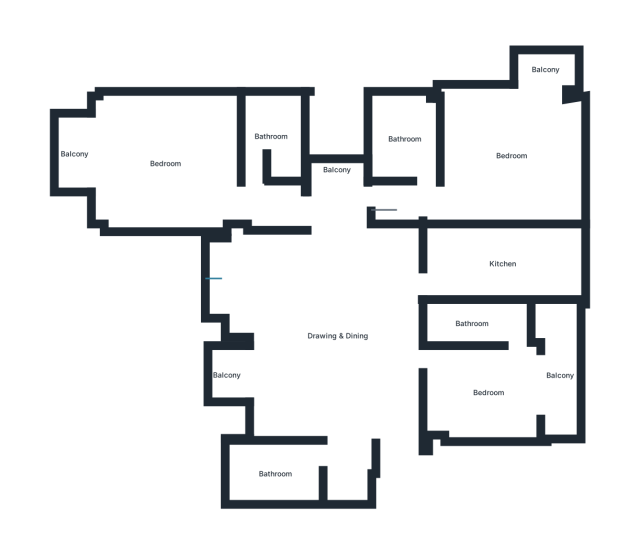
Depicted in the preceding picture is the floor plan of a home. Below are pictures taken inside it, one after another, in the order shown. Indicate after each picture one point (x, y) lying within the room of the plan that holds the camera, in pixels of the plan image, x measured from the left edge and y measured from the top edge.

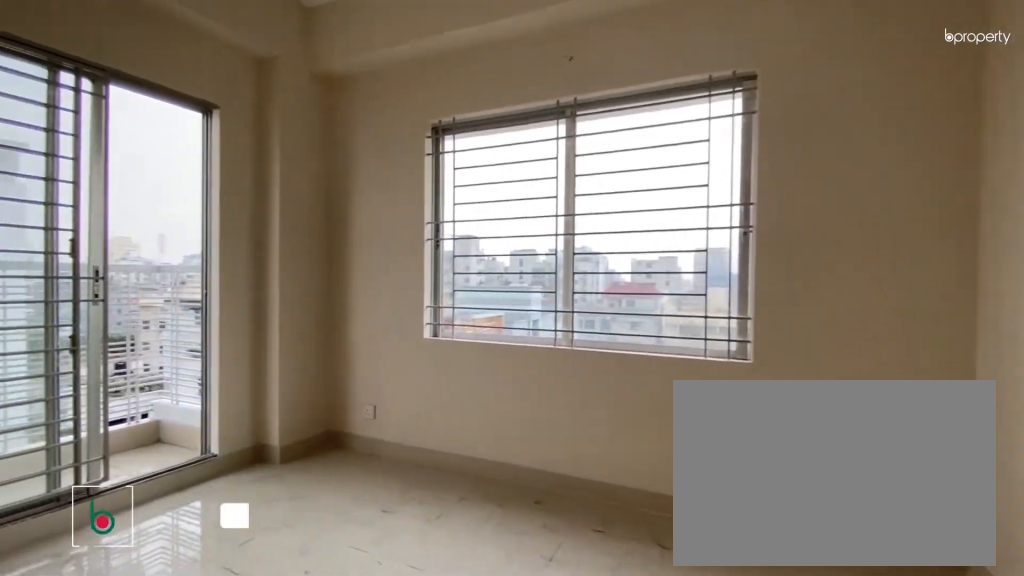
(507, 160)
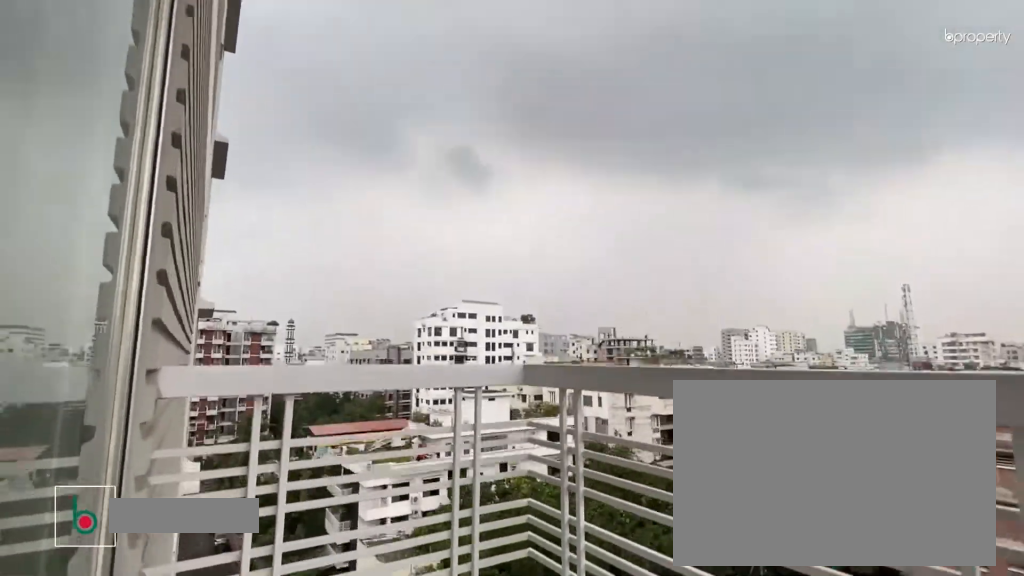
(542, 74)
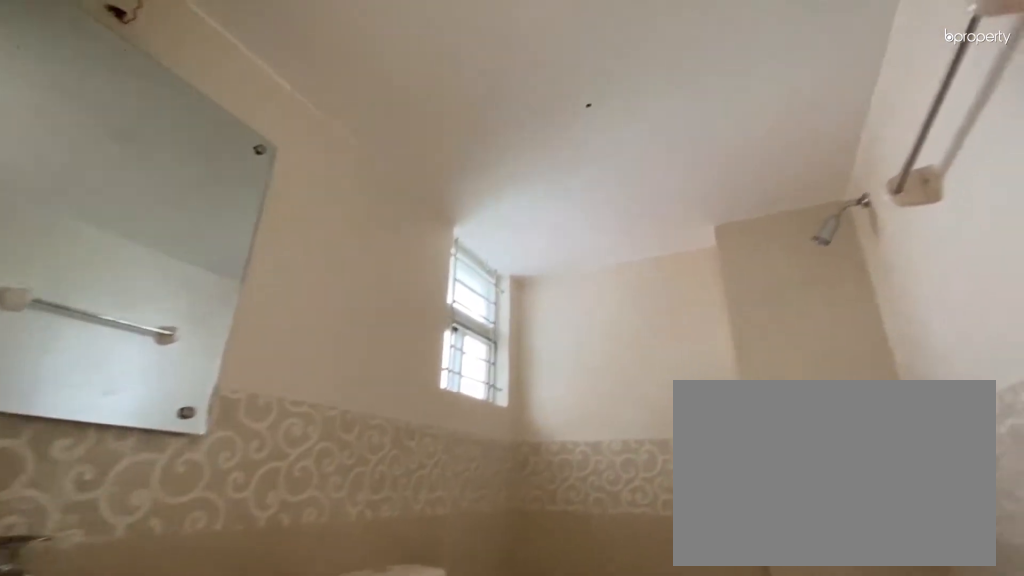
(405, 139)
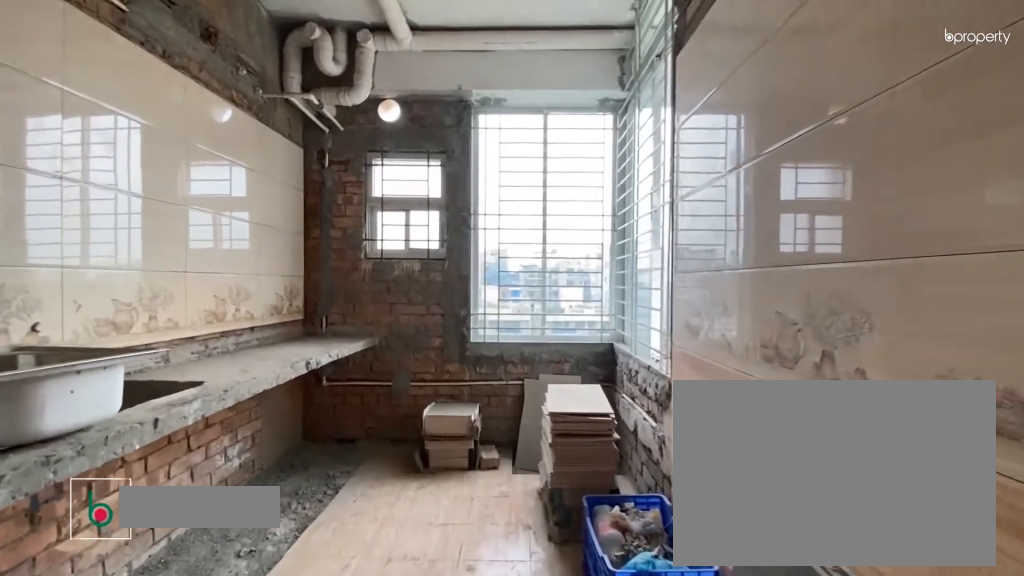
(502, 265)
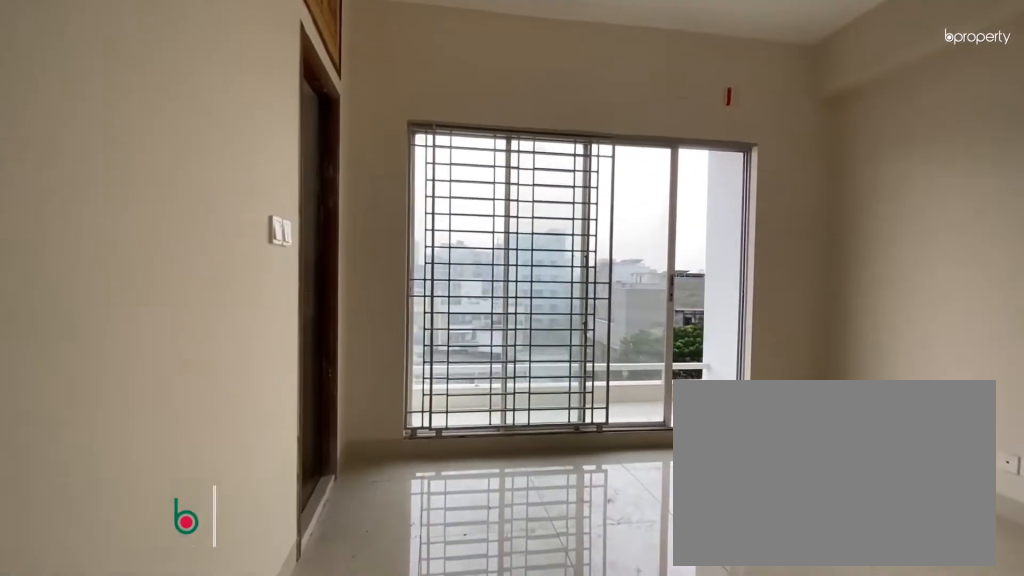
(489, 393)
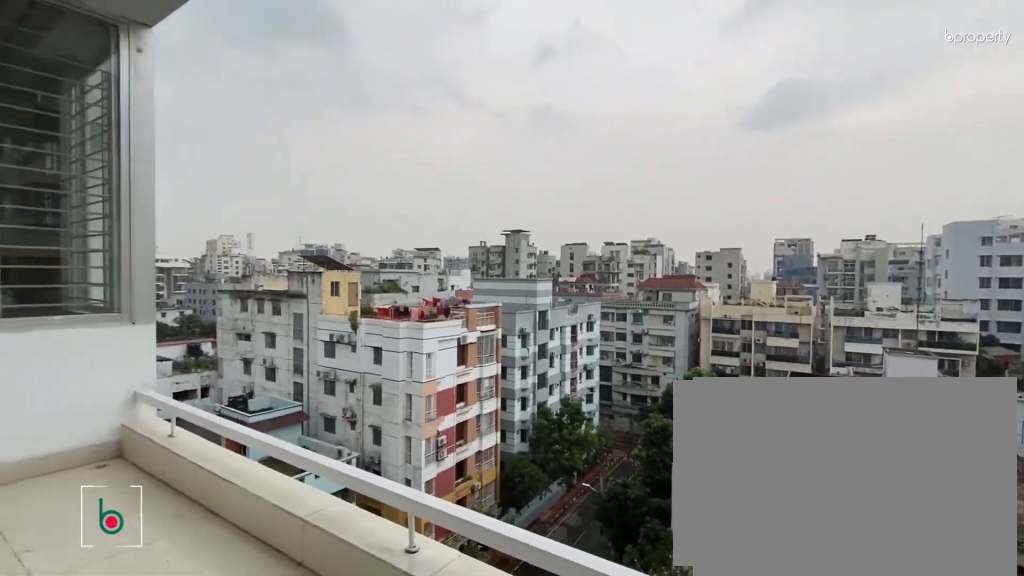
(562, 377)
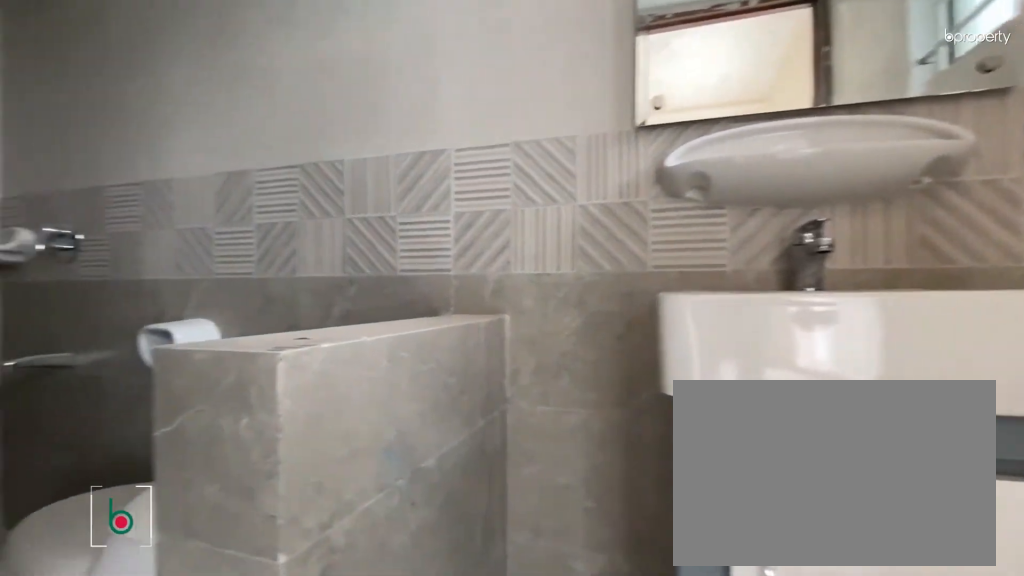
(469, 325)
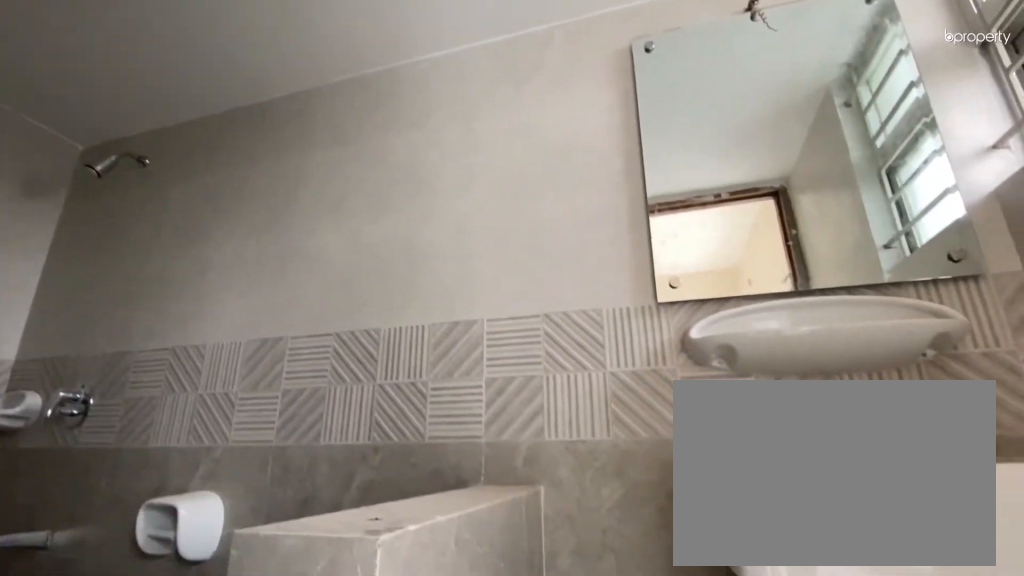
(469, 325)
